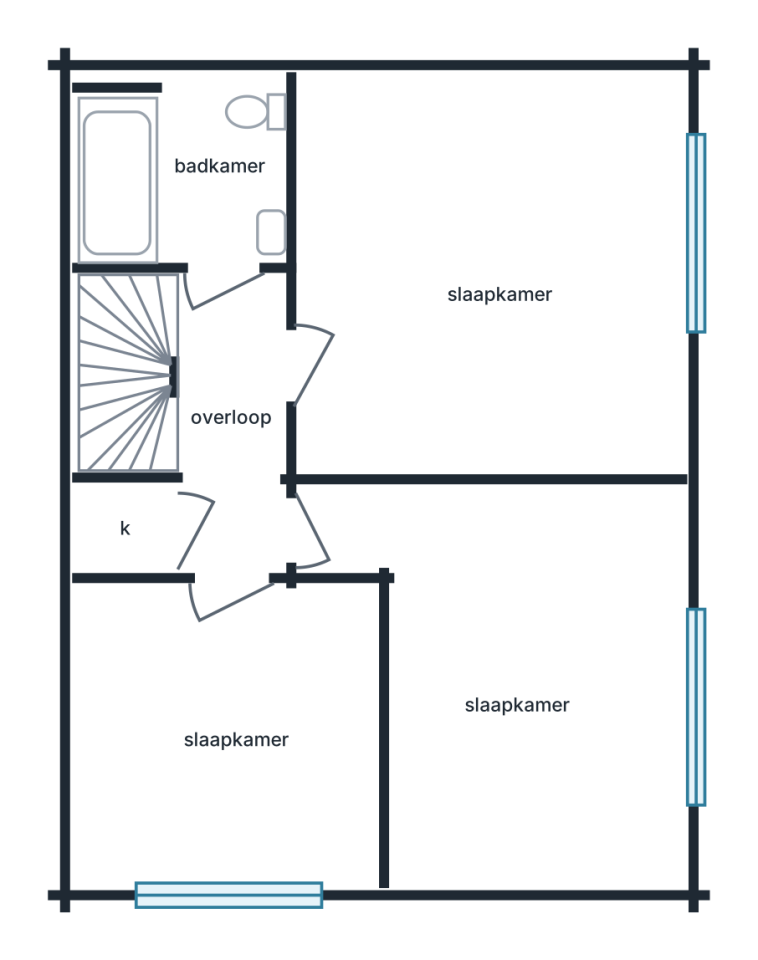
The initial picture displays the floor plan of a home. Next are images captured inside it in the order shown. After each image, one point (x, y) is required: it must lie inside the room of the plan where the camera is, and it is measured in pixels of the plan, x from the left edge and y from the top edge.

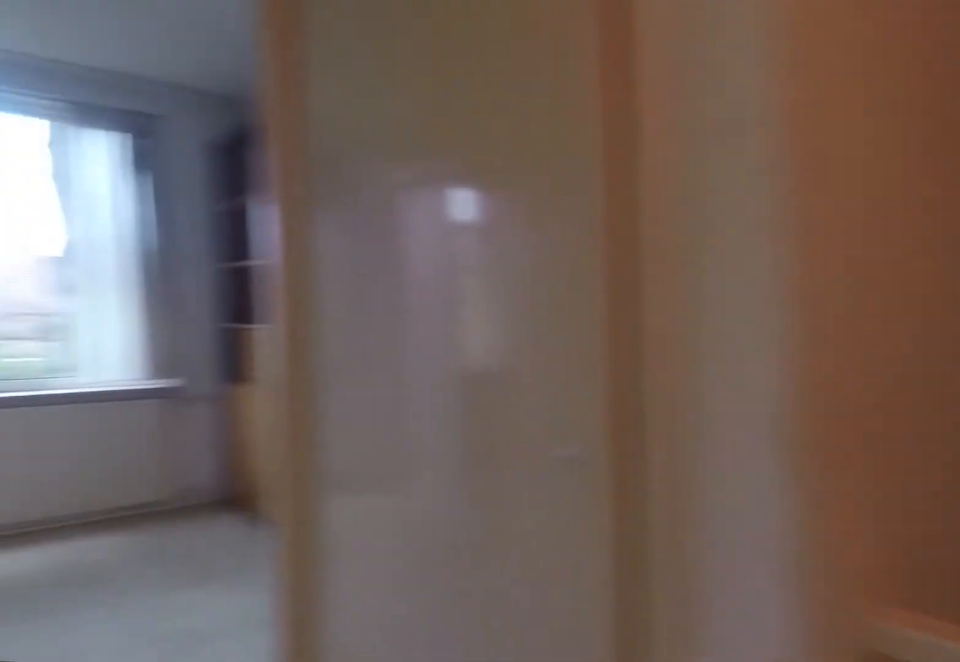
(199, 334)
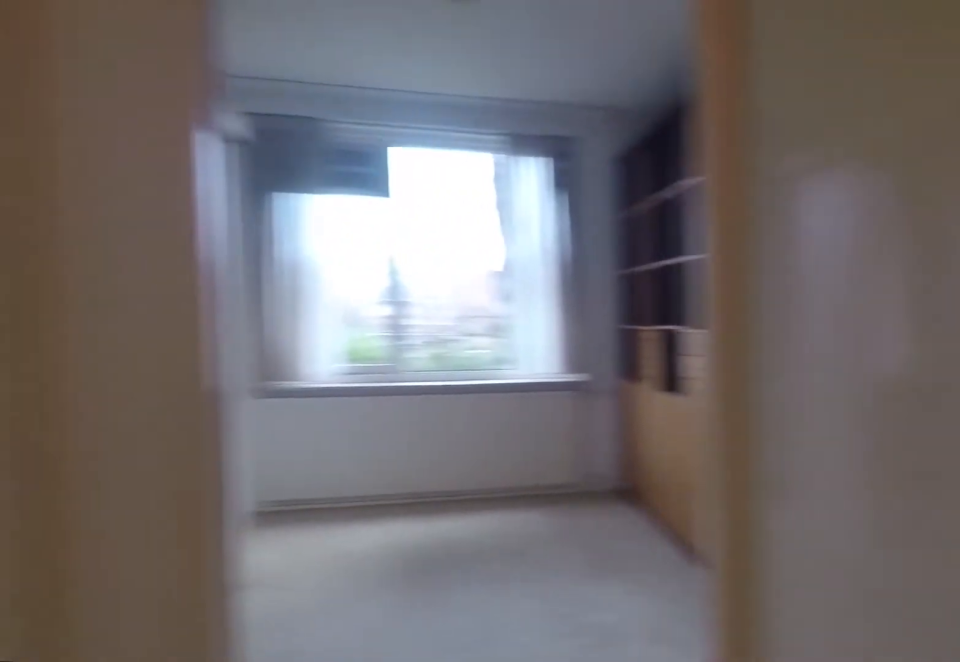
(199, 334)
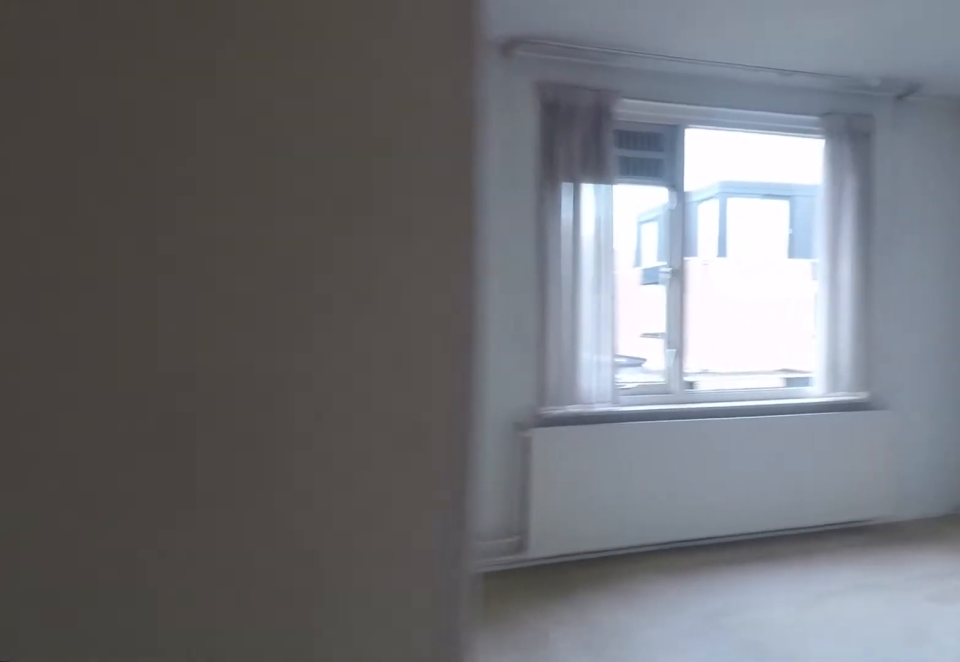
(566, 709)
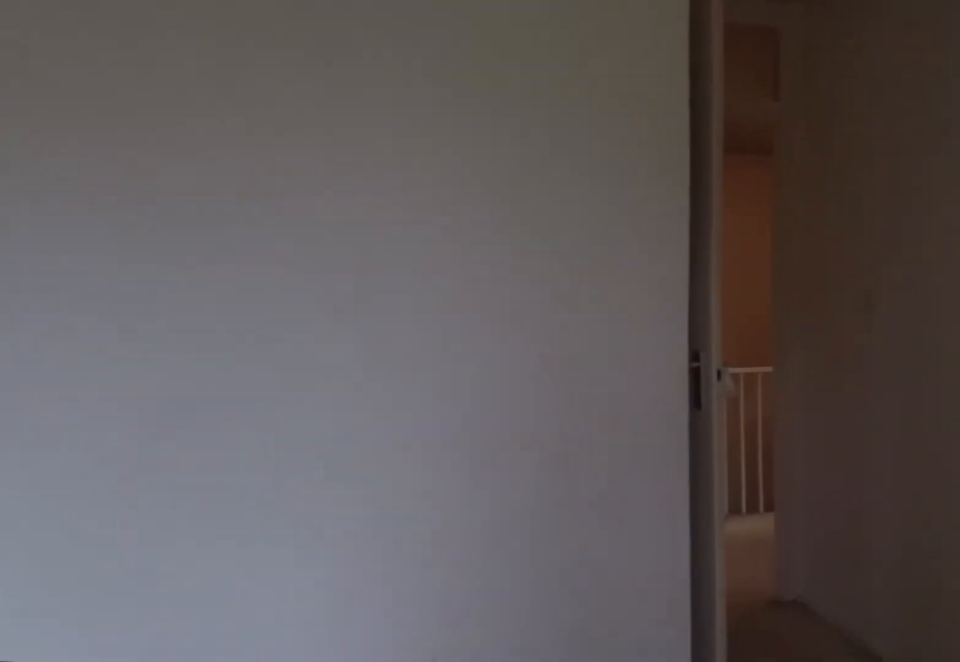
(566, 709)
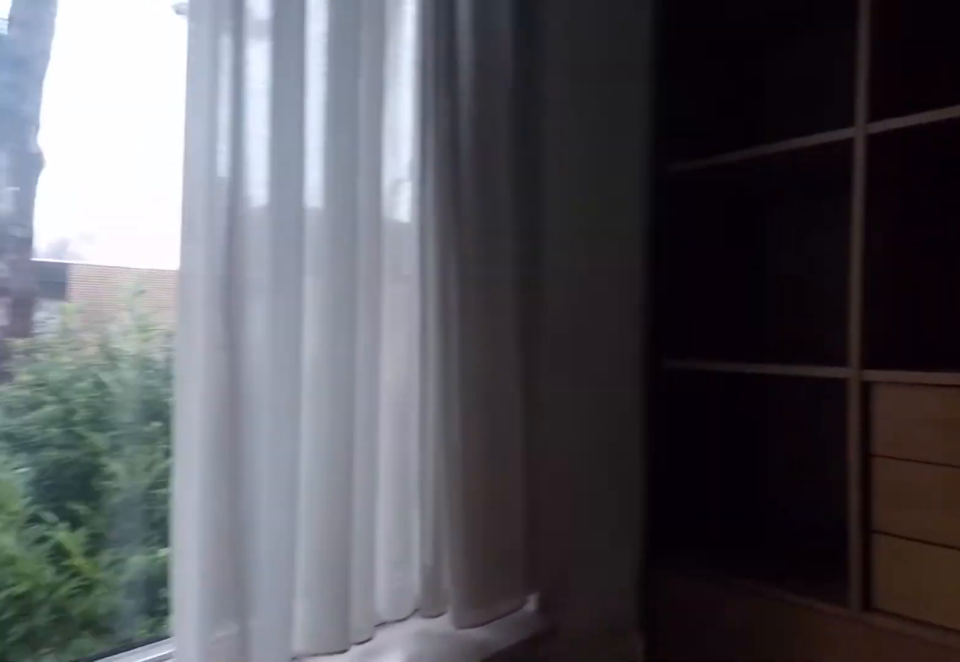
(228, 732)
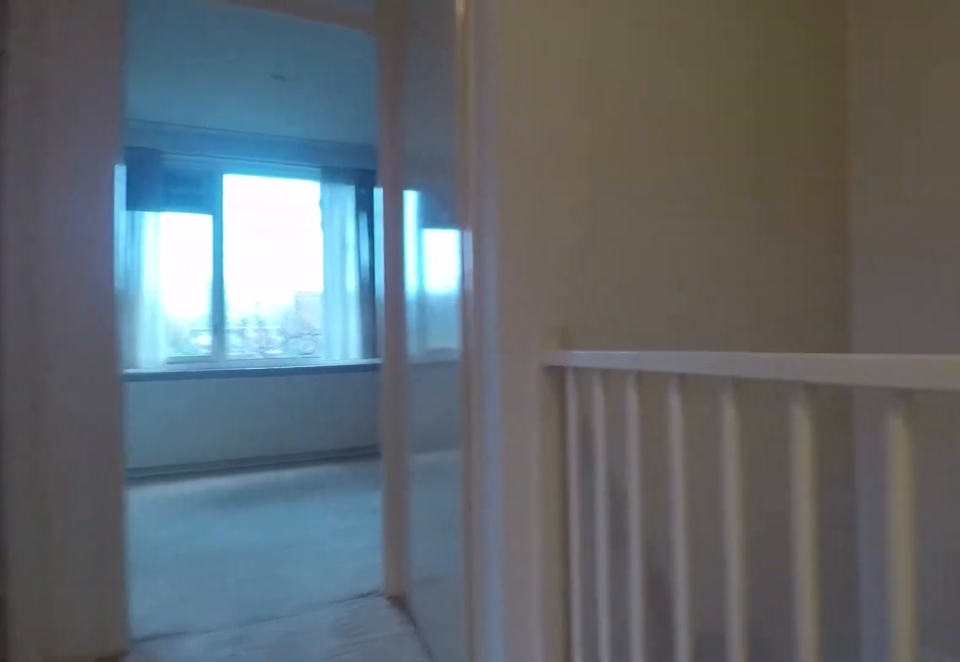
(198, 336)
